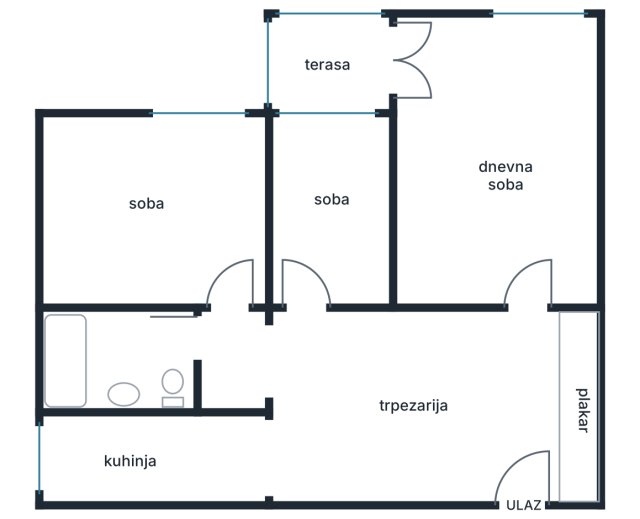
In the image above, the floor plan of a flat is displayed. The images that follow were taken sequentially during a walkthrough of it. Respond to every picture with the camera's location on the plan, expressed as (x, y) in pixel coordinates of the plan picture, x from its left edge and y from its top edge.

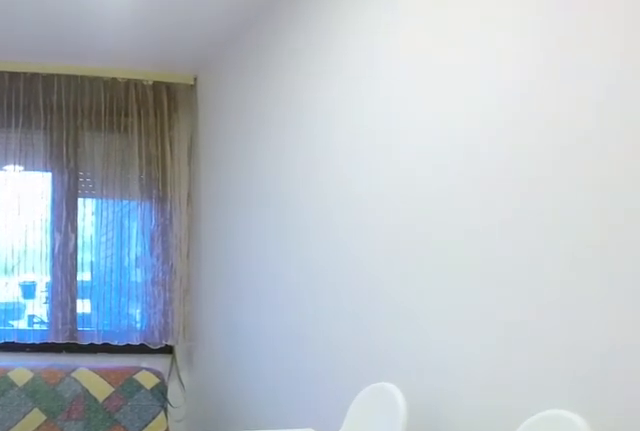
(305, 299)
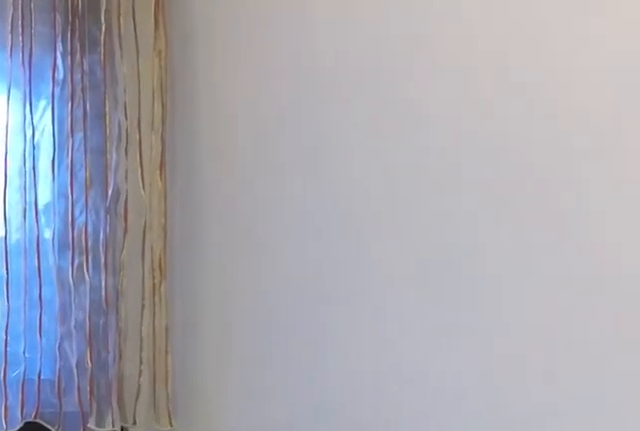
(326, 181)
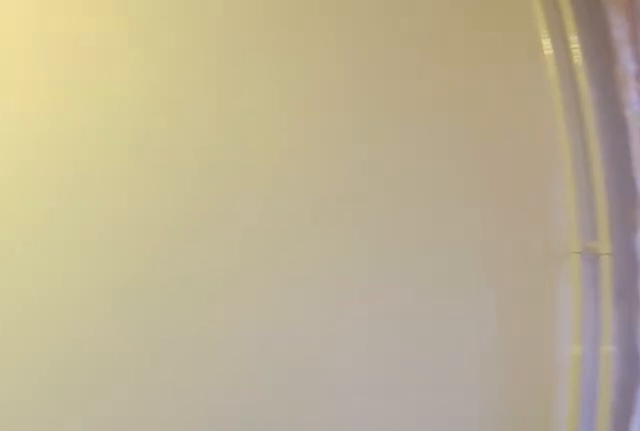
(350, 150)
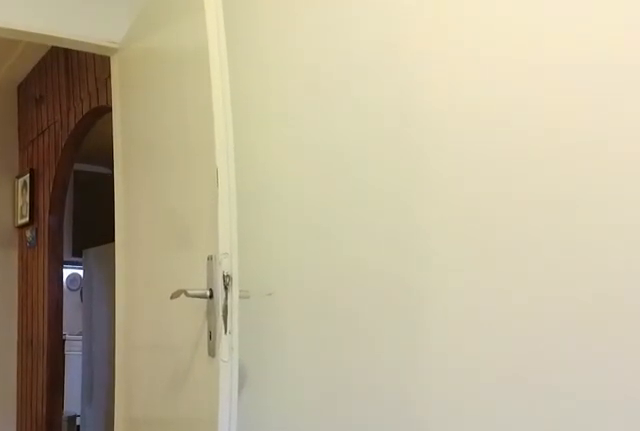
(329, 168)
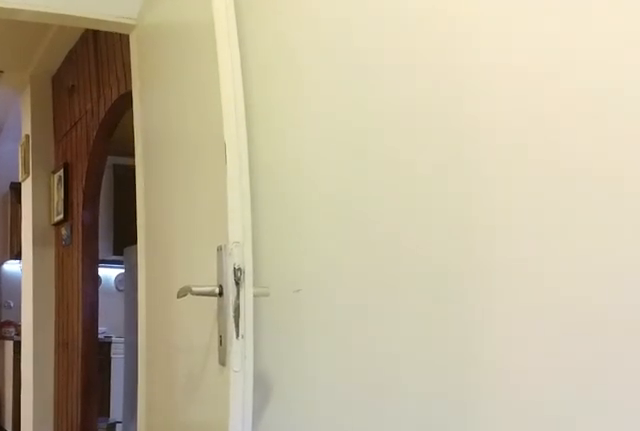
(326, 183)
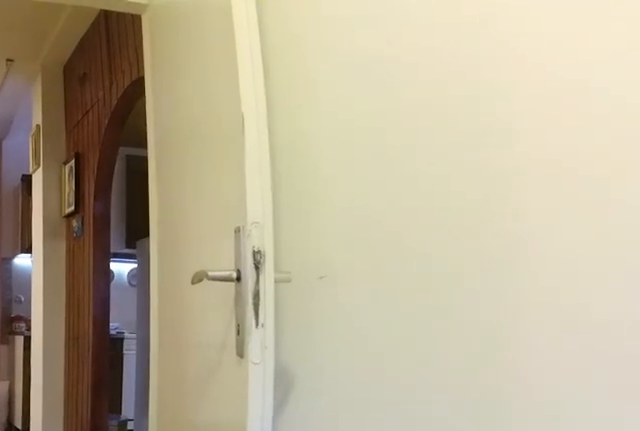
(326, 190)
